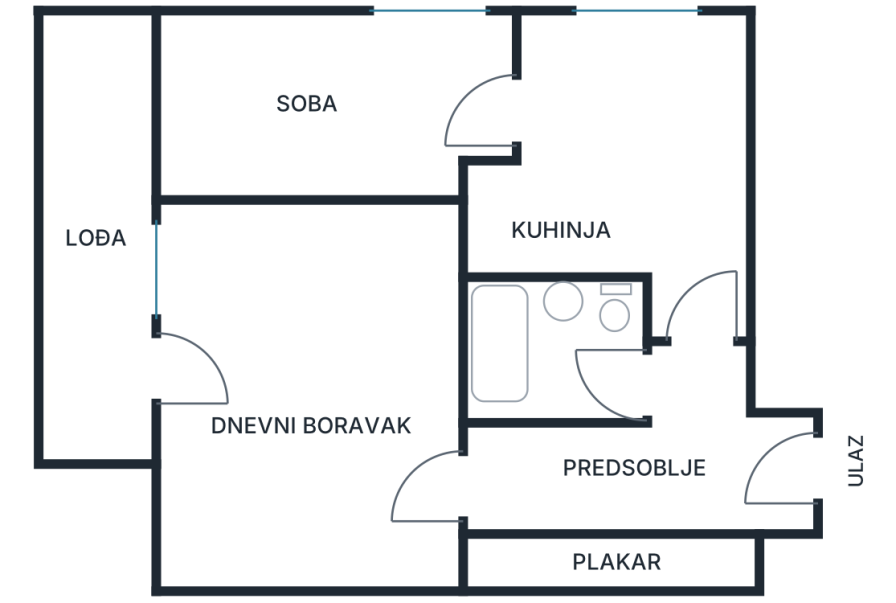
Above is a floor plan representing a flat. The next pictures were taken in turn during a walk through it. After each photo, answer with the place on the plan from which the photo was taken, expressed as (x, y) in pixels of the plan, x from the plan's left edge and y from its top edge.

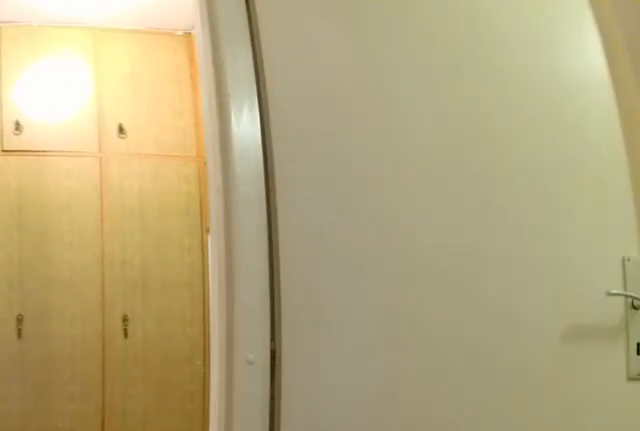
(683, 345)
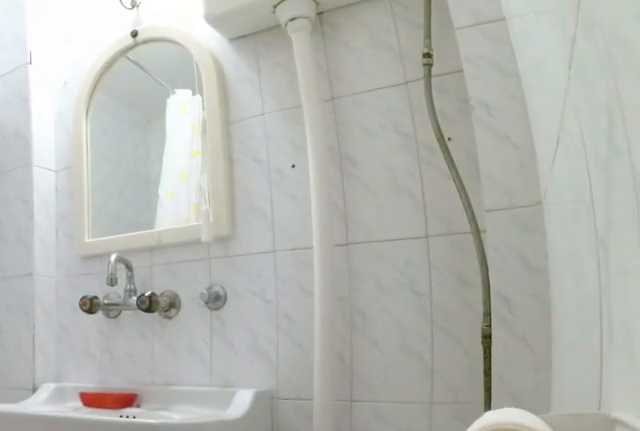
(645, 372)
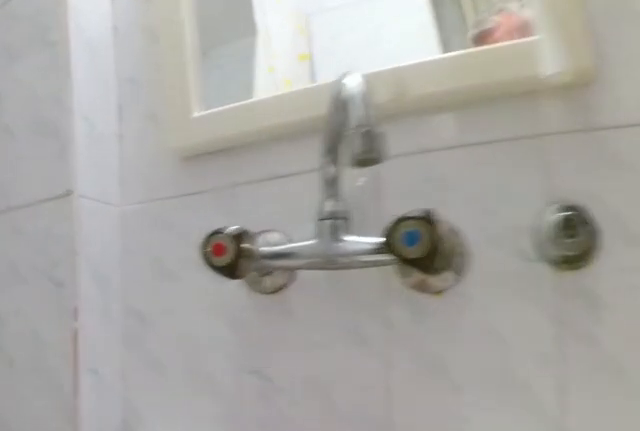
(594, 346)
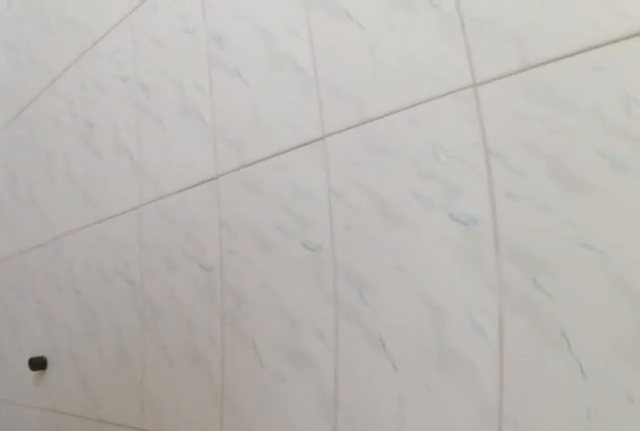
(572, 310)
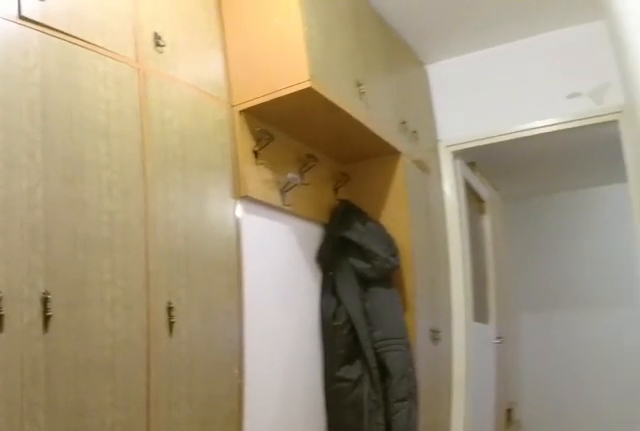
(729, 439)
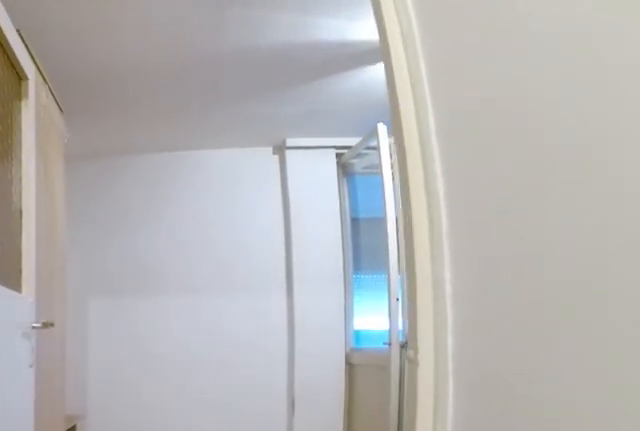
(536, 476)
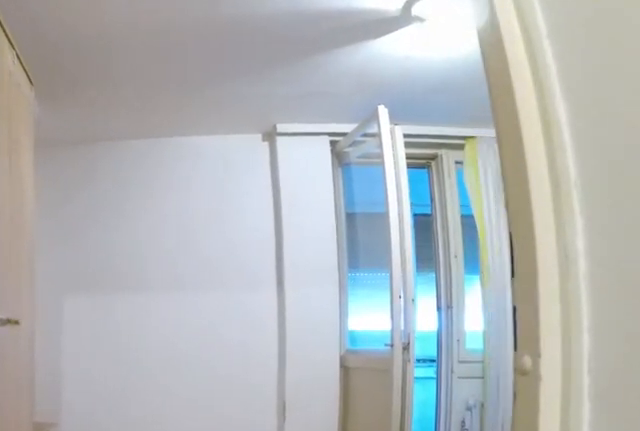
(512, 475)
